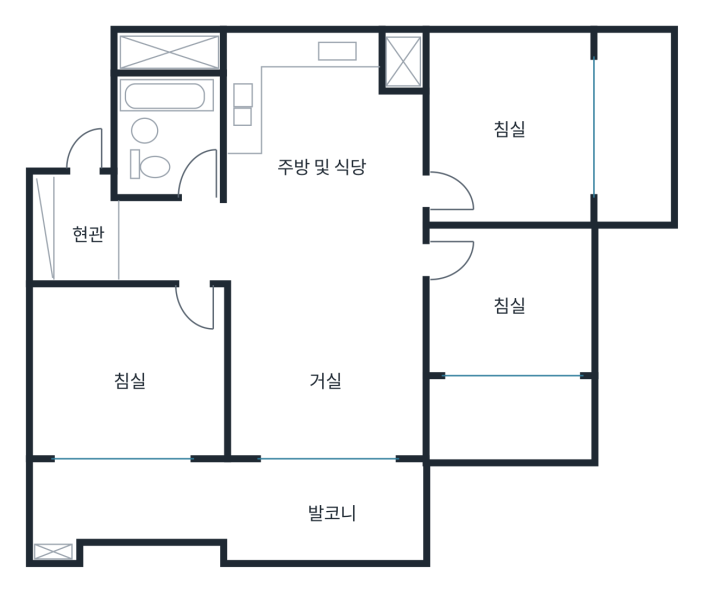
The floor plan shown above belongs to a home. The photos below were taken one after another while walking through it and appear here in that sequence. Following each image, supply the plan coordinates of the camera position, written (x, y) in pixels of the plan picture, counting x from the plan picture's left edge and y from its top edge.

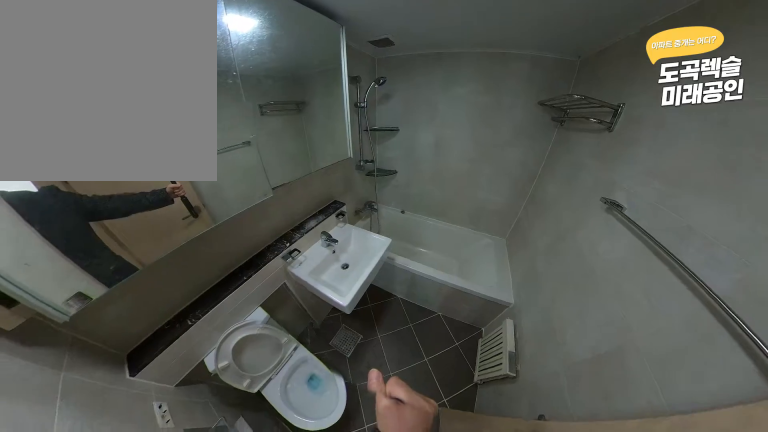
(193, 173)
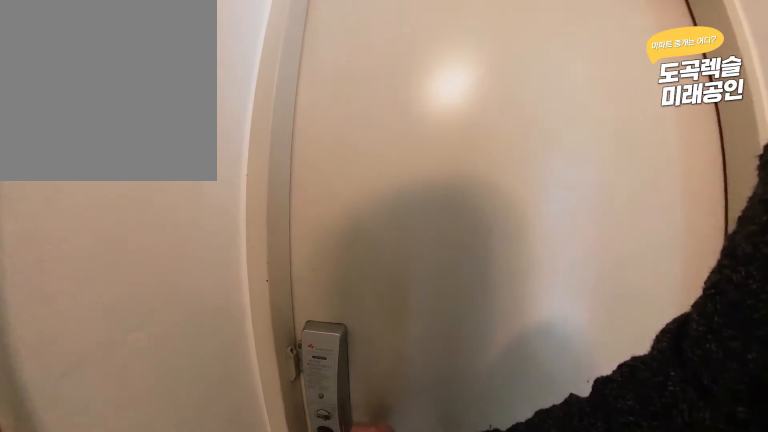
(89, 210)
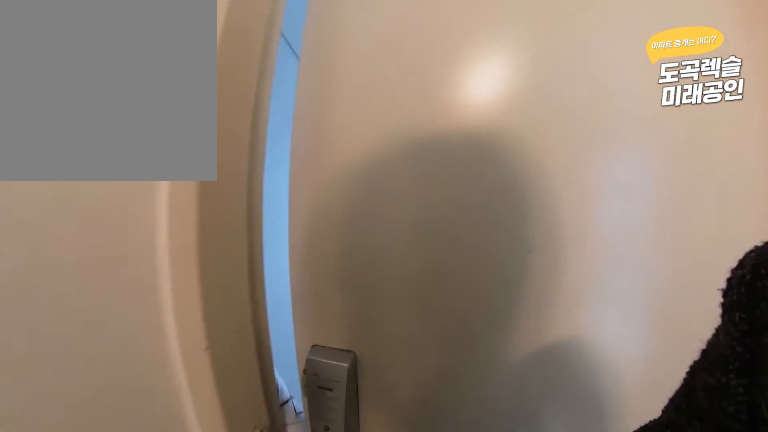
(89, 209)
